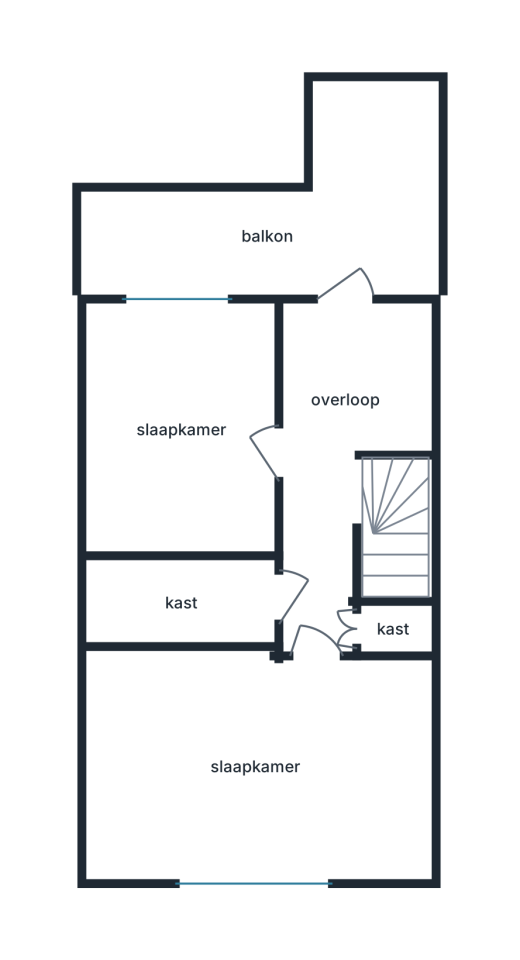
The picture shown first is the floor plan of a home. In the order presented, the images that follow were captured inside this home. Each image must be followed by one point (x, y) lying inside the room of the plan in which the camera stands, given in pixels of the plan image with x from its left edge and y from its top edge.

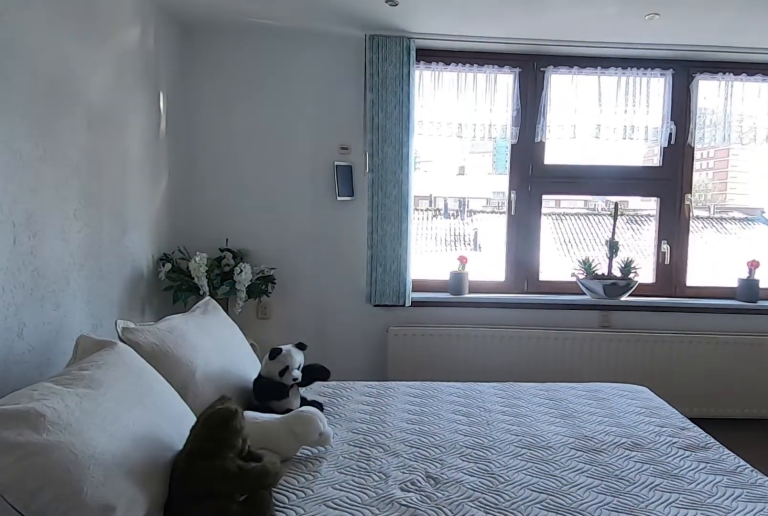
(249, 770)
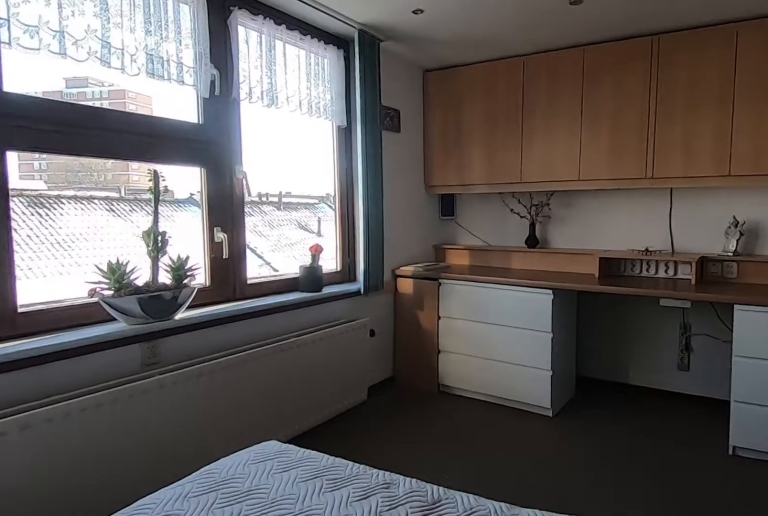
(249, 770)
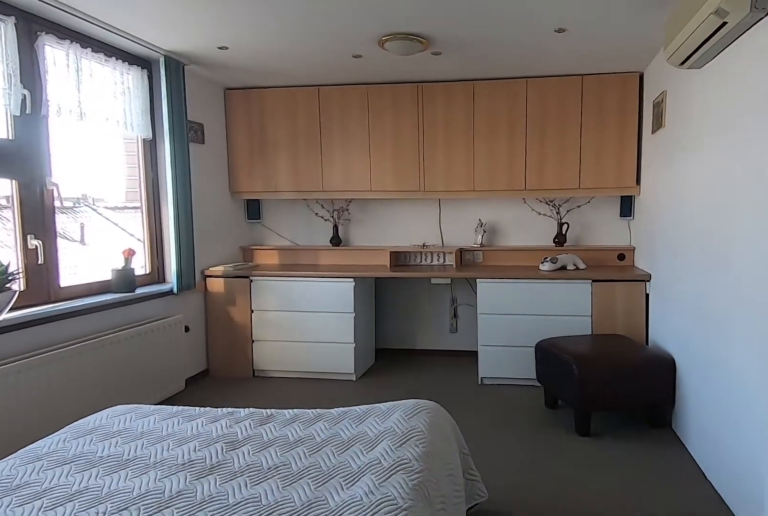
(249, 770)
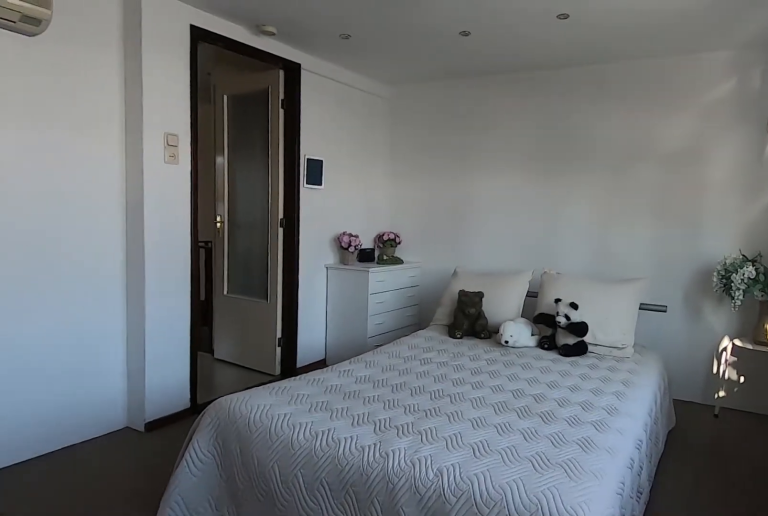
(249, 770)
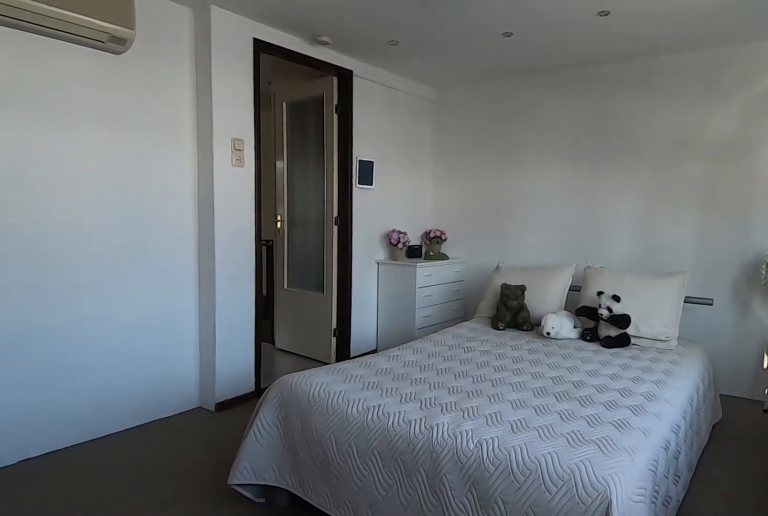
(249, 770)
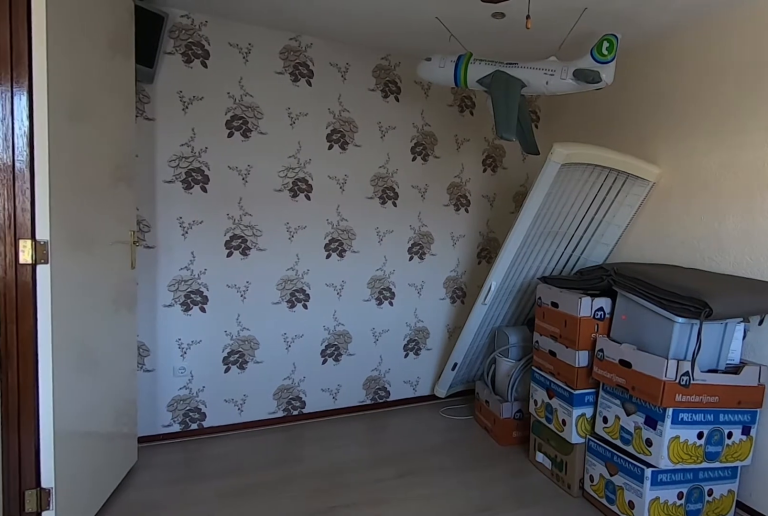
(144, 423)
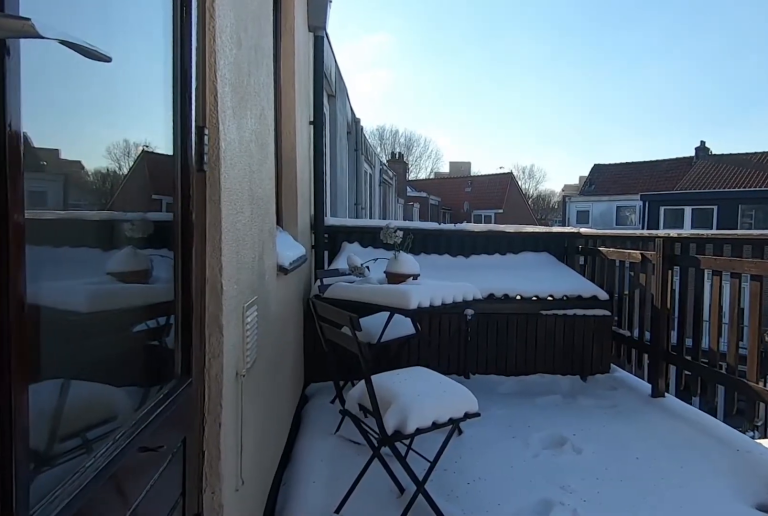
(294, 208)
